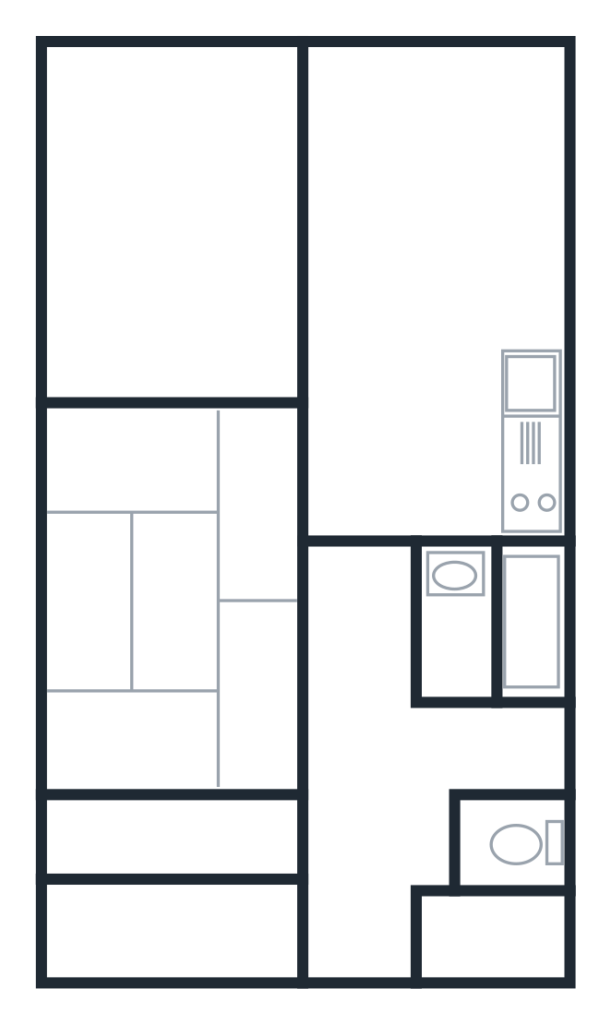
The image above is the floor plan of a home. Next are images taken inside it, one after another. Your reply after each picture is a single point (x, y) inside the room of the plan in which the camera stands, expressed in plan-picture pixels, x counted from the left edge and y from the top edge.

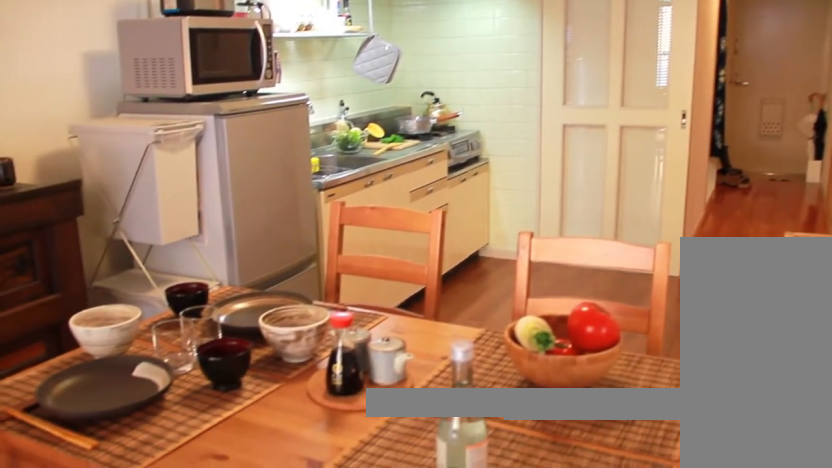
(442, 294)
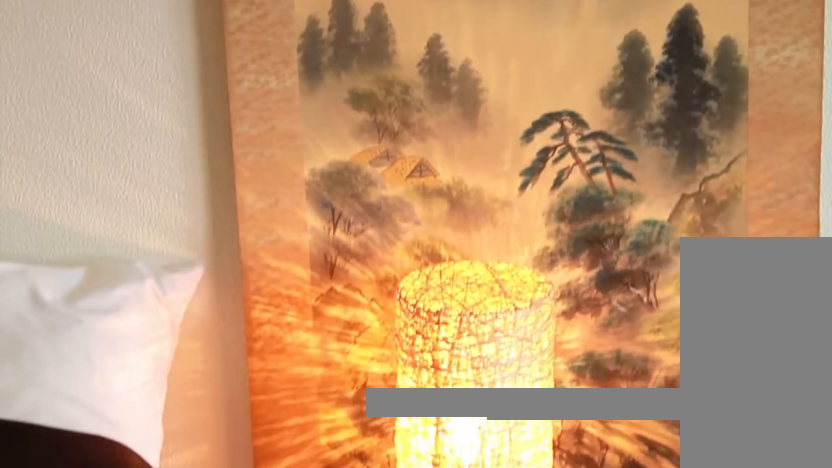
(175, 217)
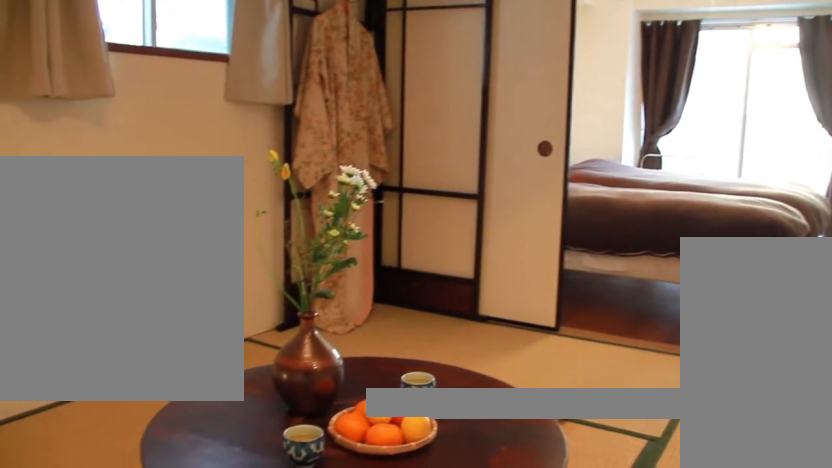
(175, 602)
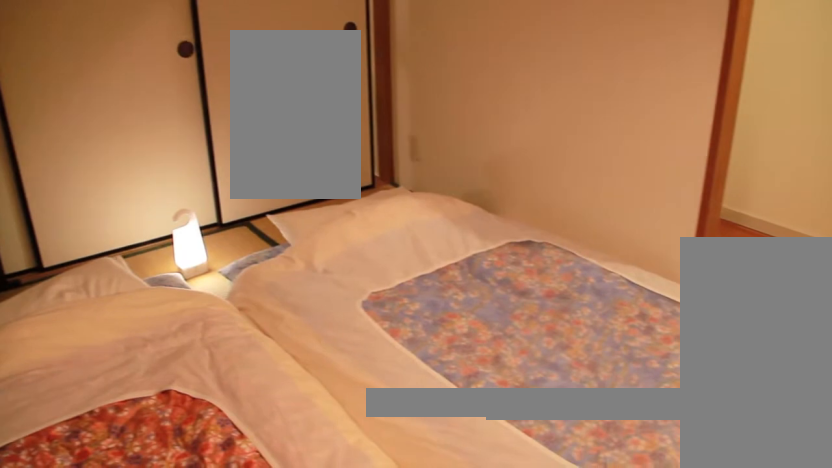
(175, 602)
